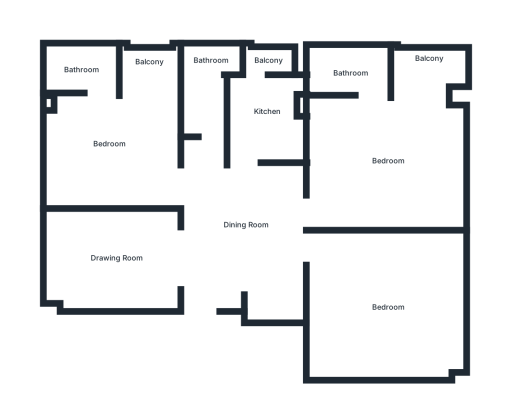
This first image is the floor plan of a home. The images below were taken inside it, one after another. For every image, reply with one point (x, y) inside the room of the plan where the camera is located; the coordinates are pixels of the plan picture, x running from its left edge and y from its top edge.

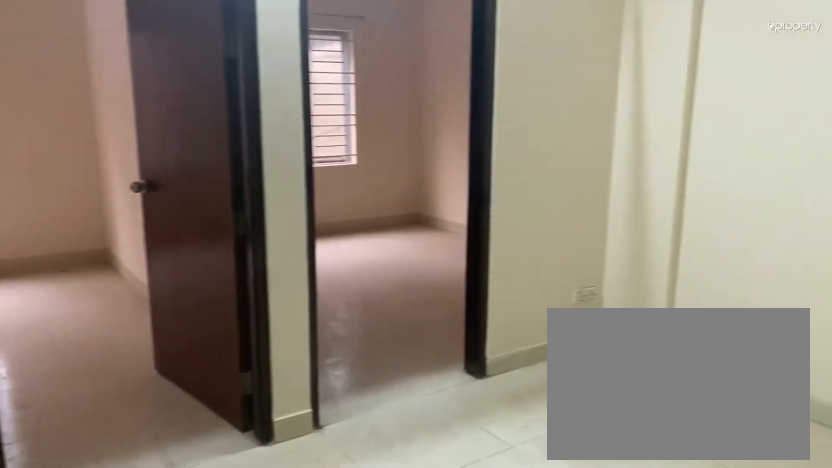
(237, 231)
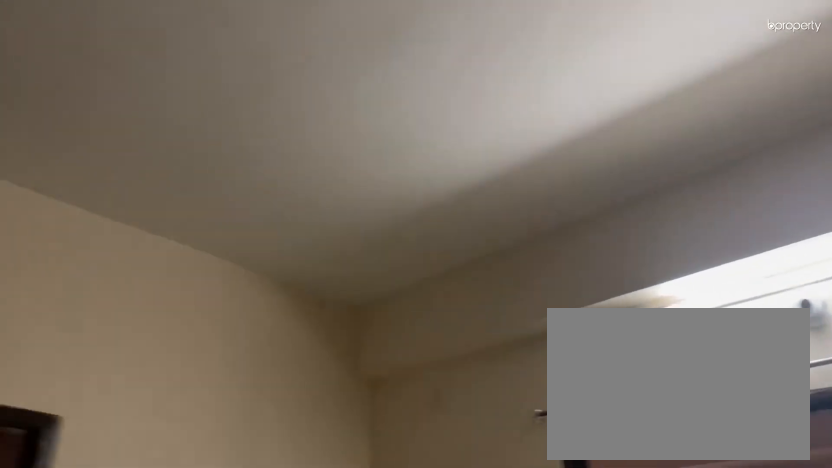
(237, 231)
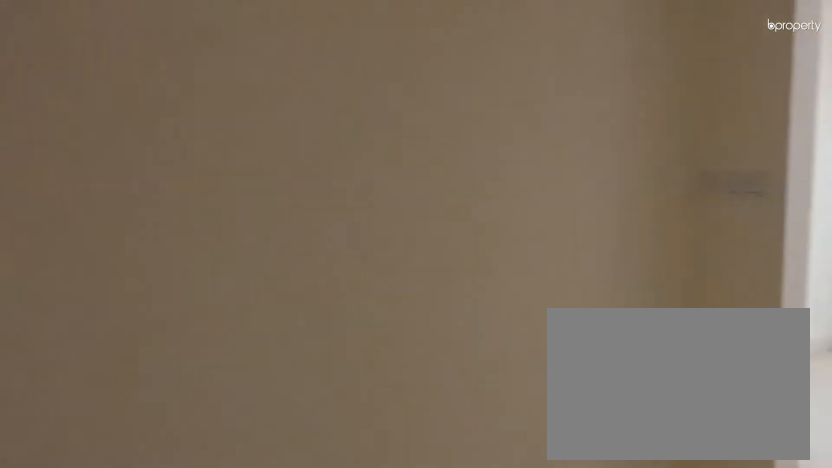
(116, 252)
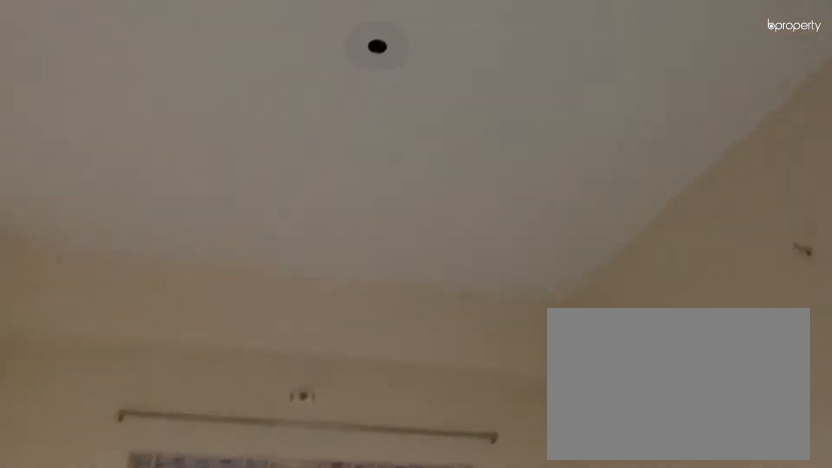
(116, 252)
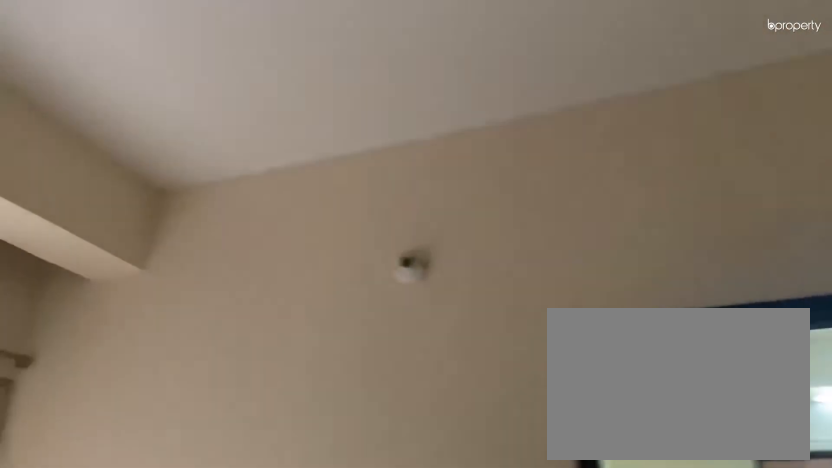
(108, 135)
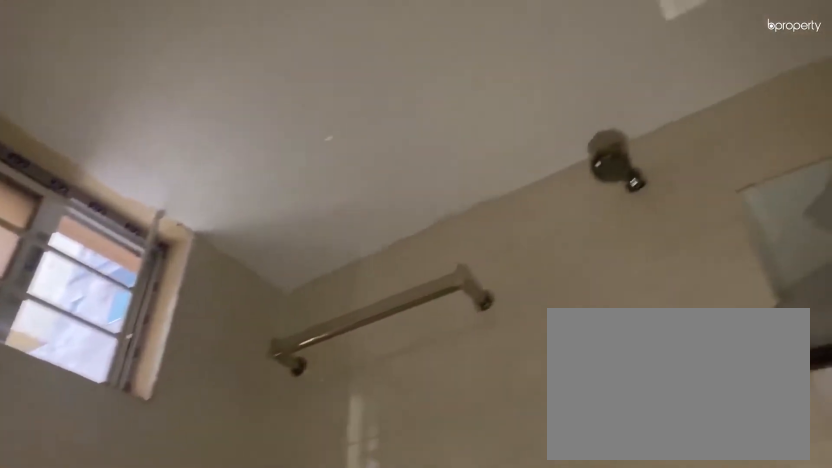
(78, 70)
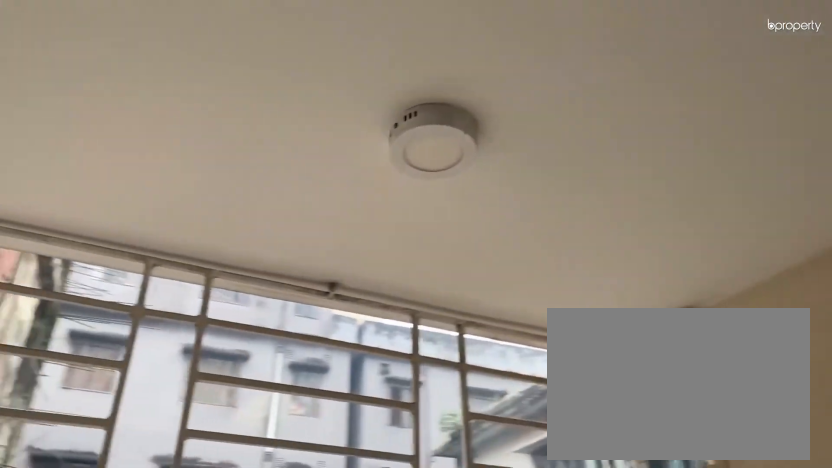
(150, 67)
